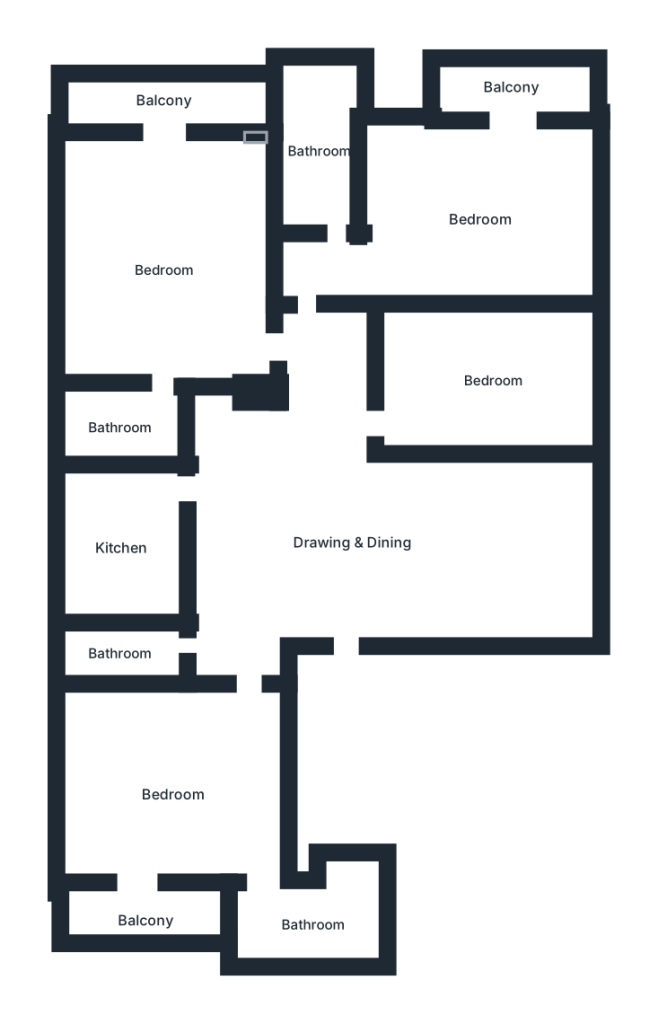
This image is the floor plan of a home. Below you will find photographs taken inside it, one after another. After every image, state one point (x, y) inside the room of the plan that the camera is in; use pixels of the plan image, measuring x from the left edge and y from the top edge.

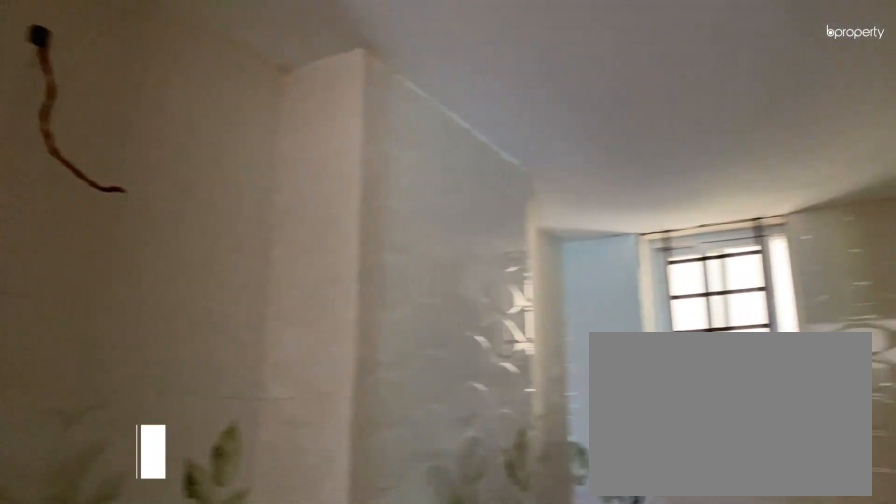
(116, 650)
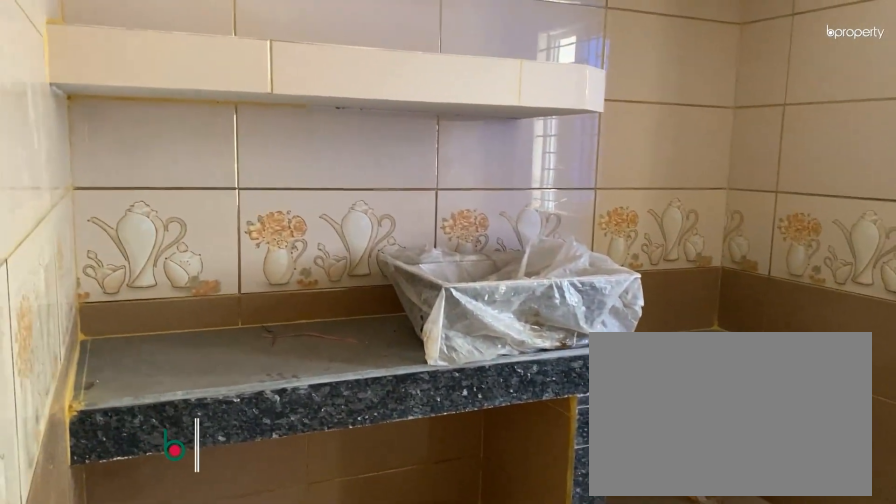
(122, 550)
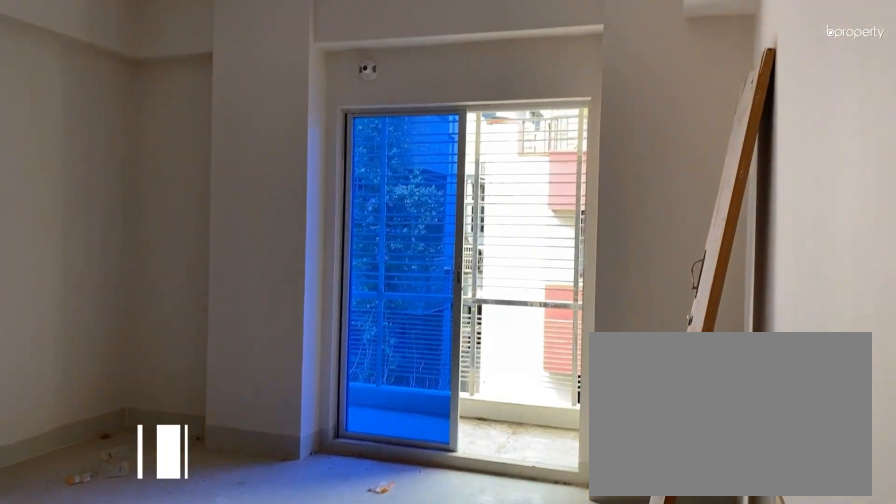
(164, 270)
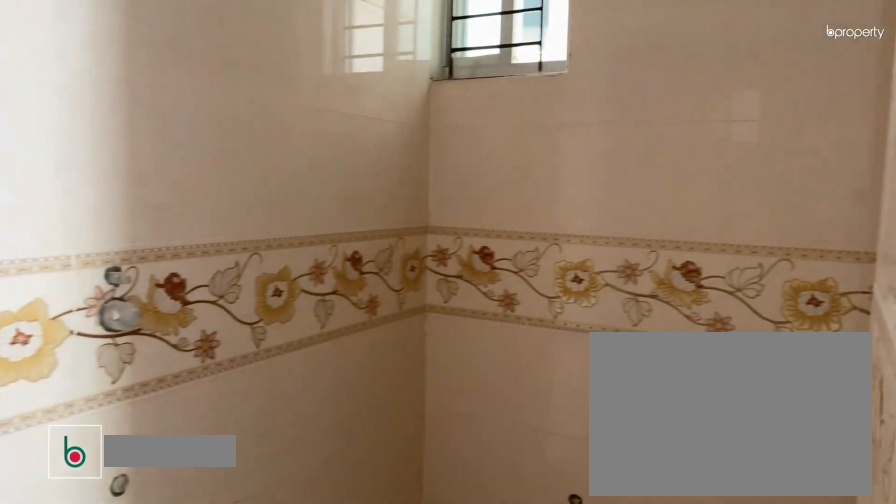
(120, 426)
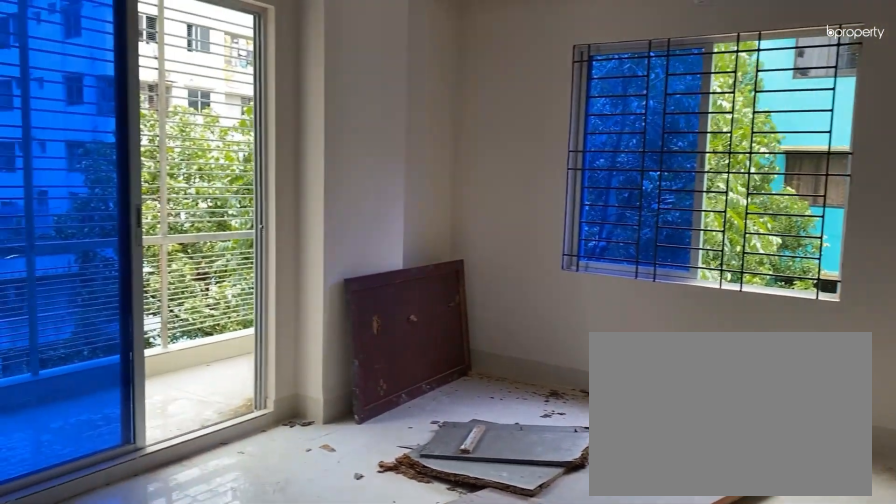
(484, 220)
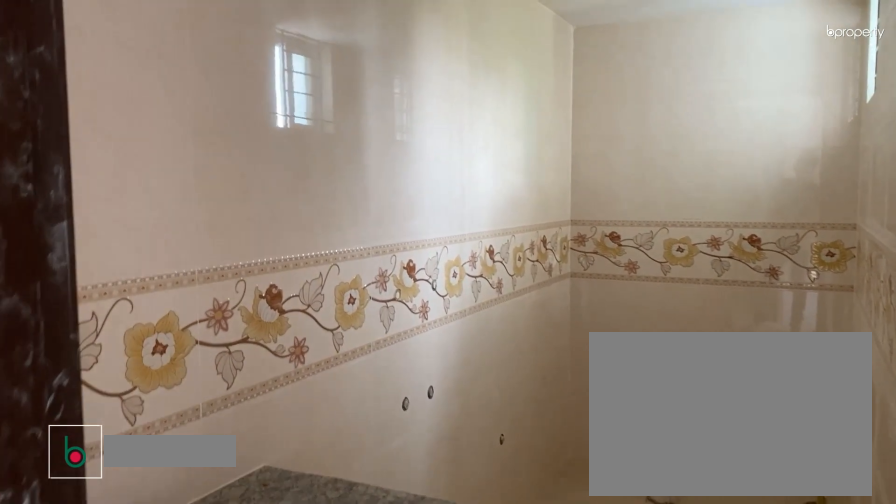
(322, 152)
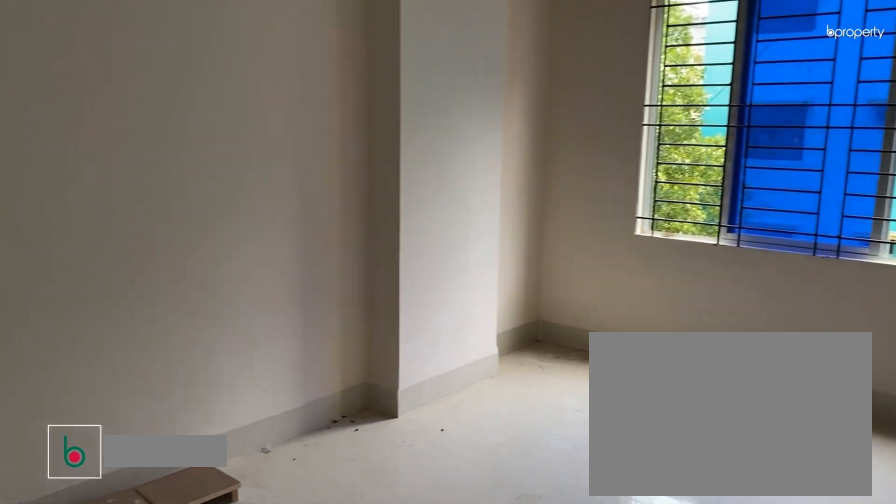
(490, 380)
